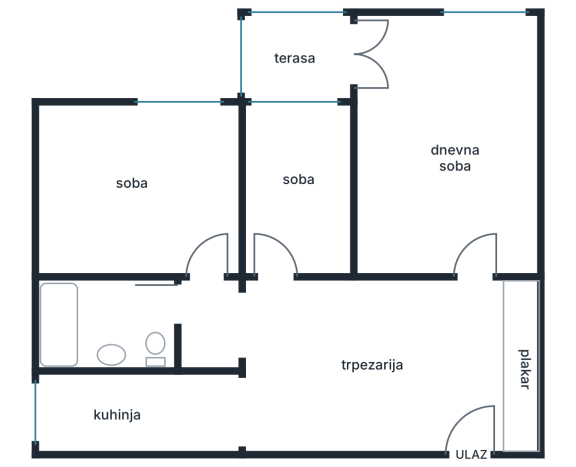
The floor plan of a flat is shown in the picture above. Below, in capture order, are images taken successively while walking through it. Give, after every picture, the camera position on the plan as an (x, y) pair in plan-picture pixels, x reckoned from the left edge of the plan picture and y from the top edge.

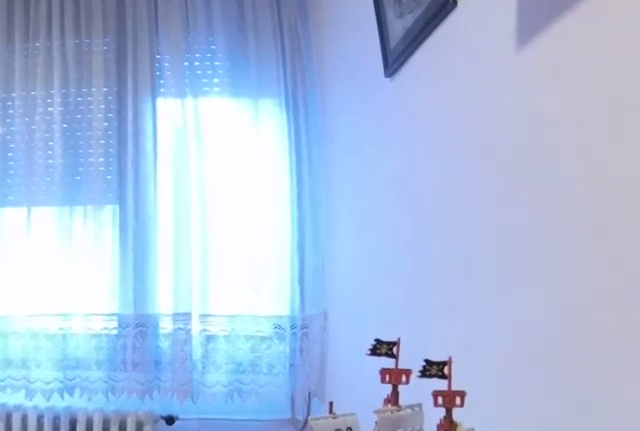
(215, 230)
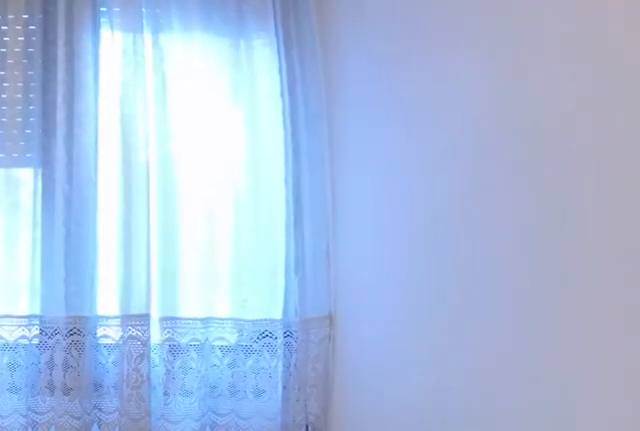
(215, 200)
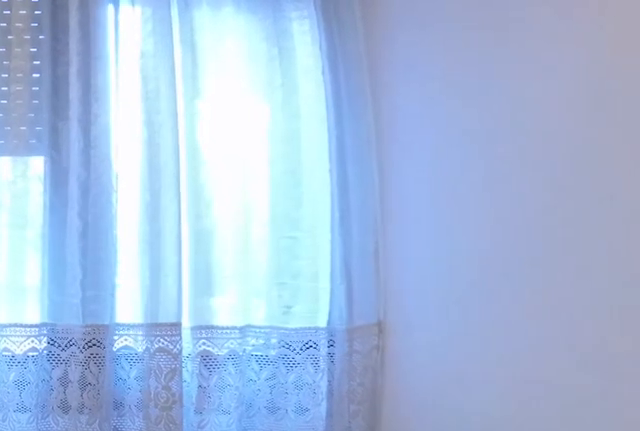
(215, 189)
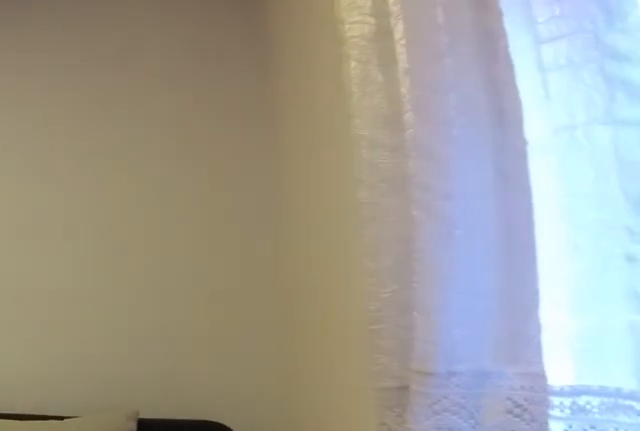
(202, 121)
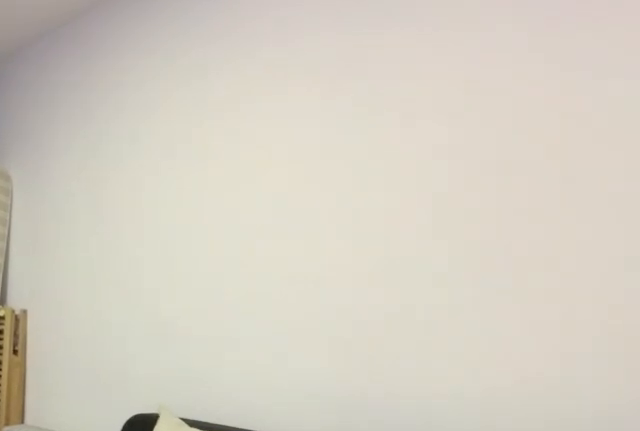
(145, 126)
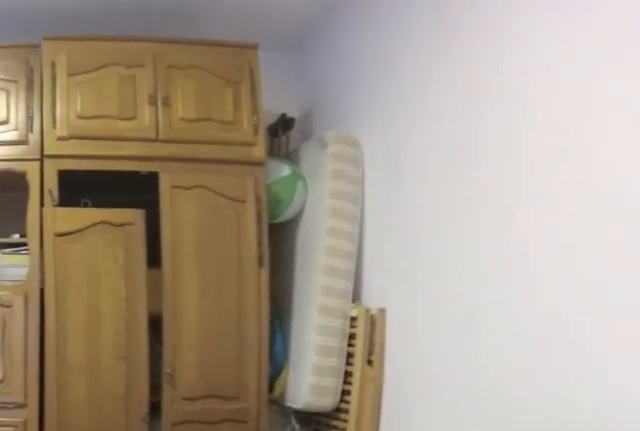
(140, 126)
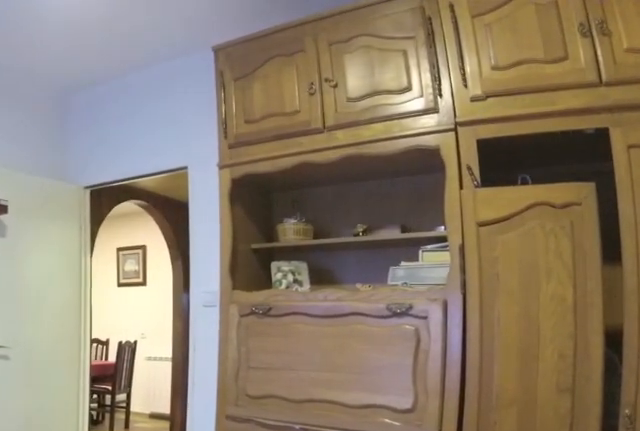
(140, 139)
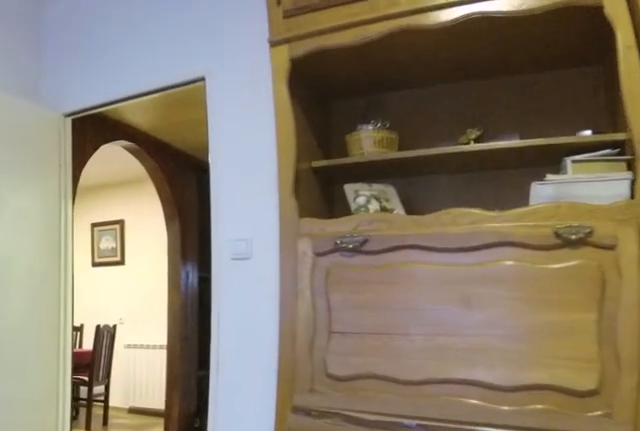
(166, 177)
